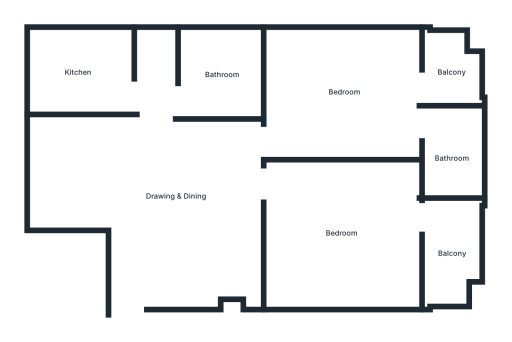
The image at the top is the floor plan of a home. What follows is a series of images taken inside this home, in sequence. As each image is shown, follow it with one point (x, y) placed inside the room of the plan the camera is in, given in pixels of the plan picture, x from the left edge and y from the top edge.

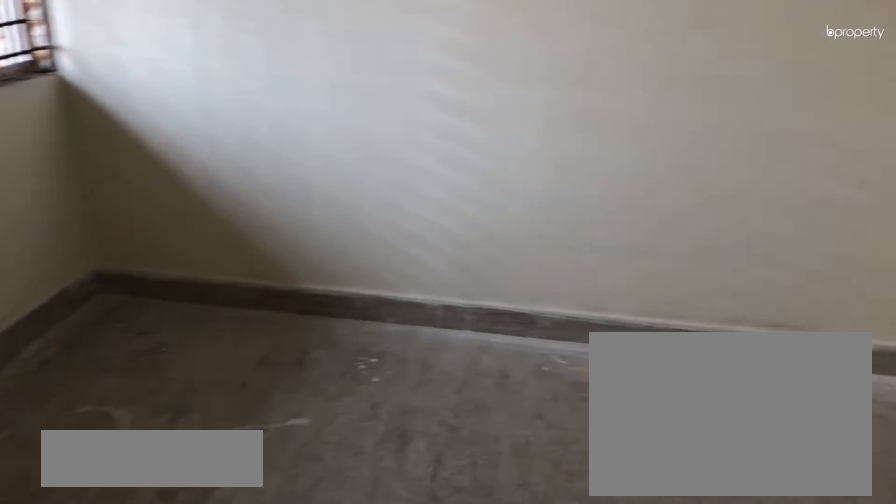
(341, 234)
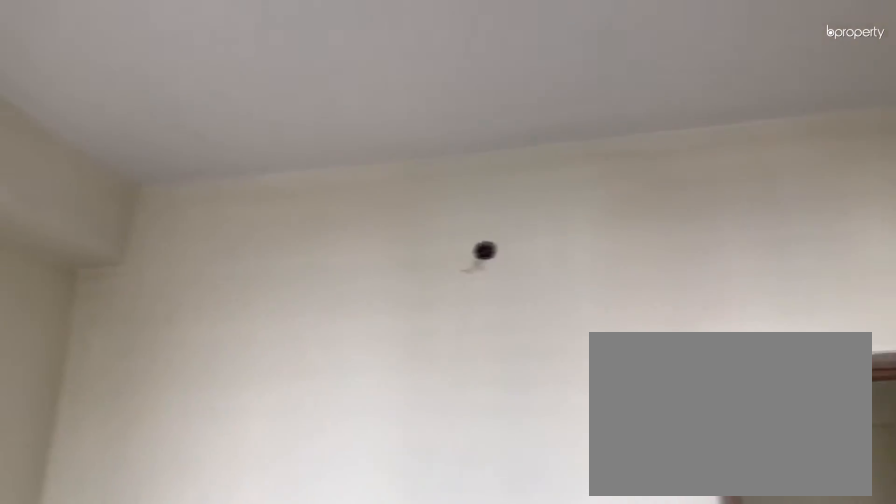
(341, 234)
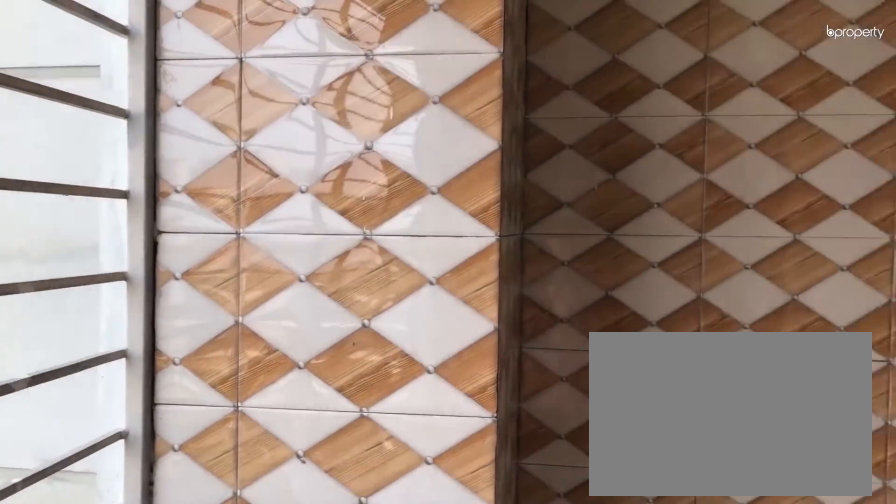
(451, 254)
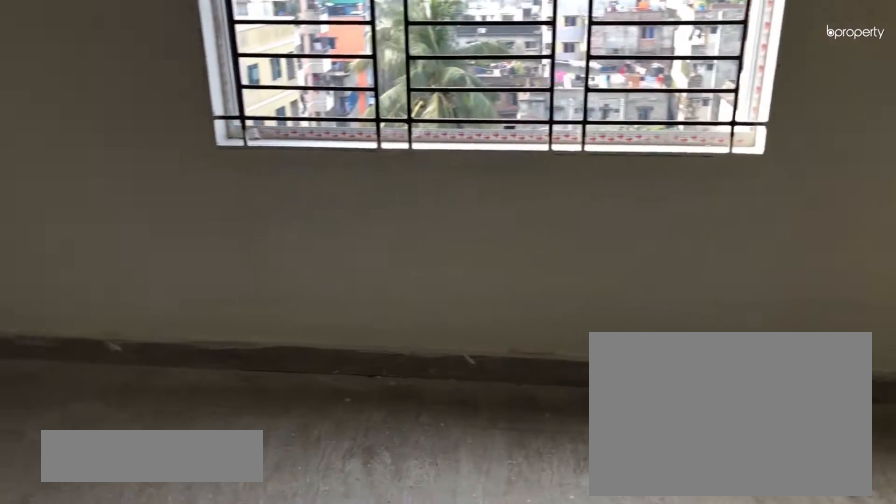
(344, 92)
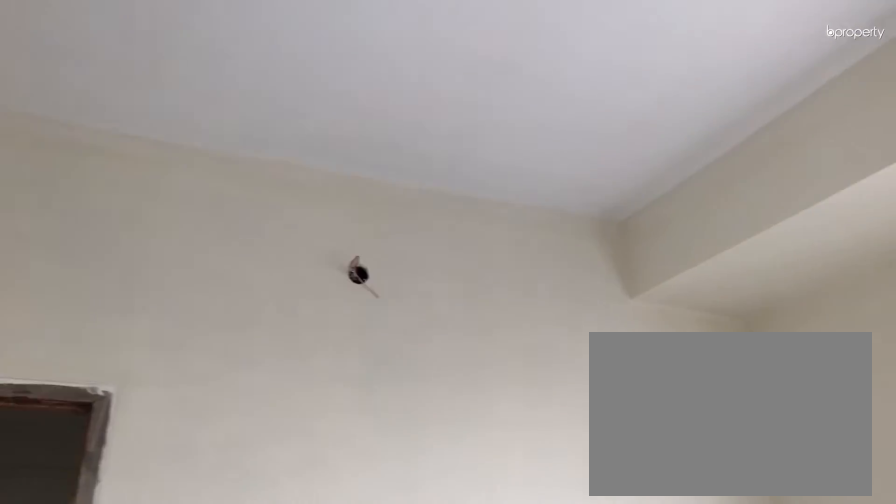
(344, 92)
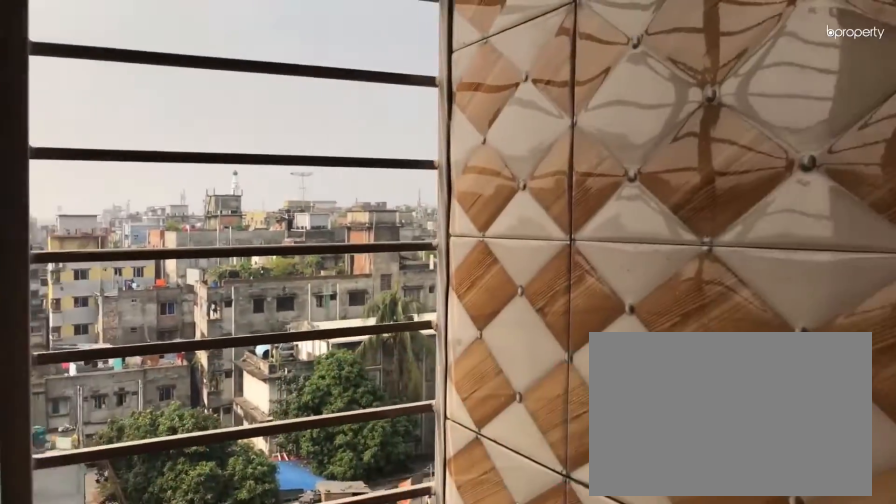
(453, 72)
